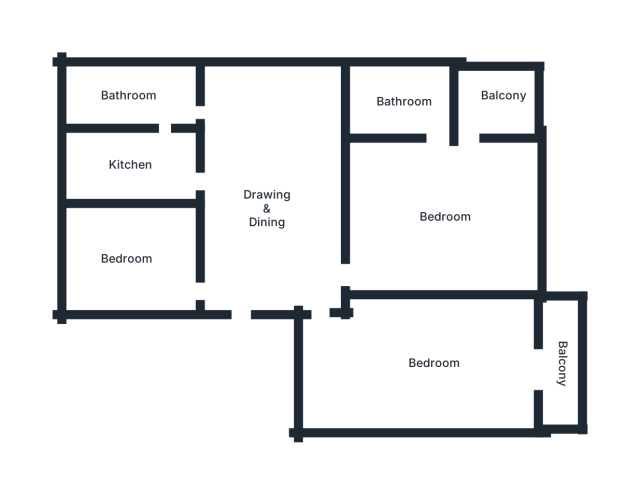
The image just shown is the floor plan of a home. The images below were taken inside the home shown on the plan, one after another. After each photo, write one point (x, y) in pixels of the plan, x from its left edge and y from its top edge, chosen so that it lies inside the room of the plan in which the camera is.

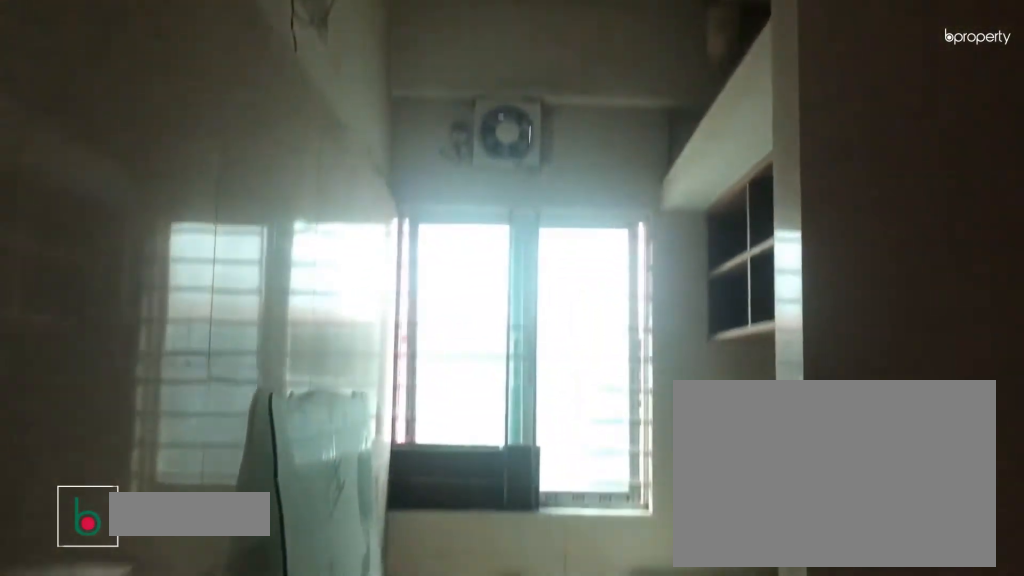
(137, 161)
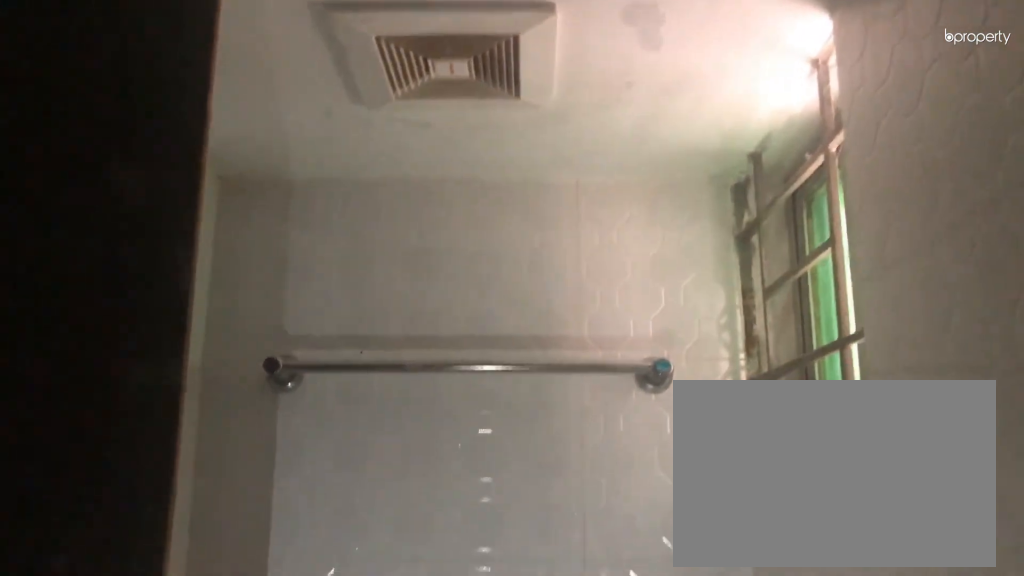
(130, 95)
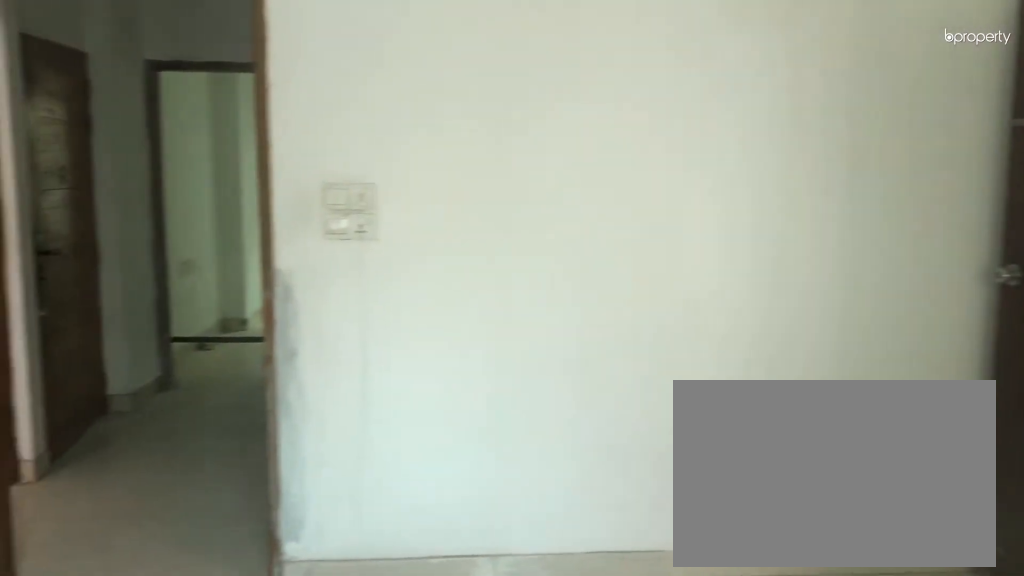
(447, 215)
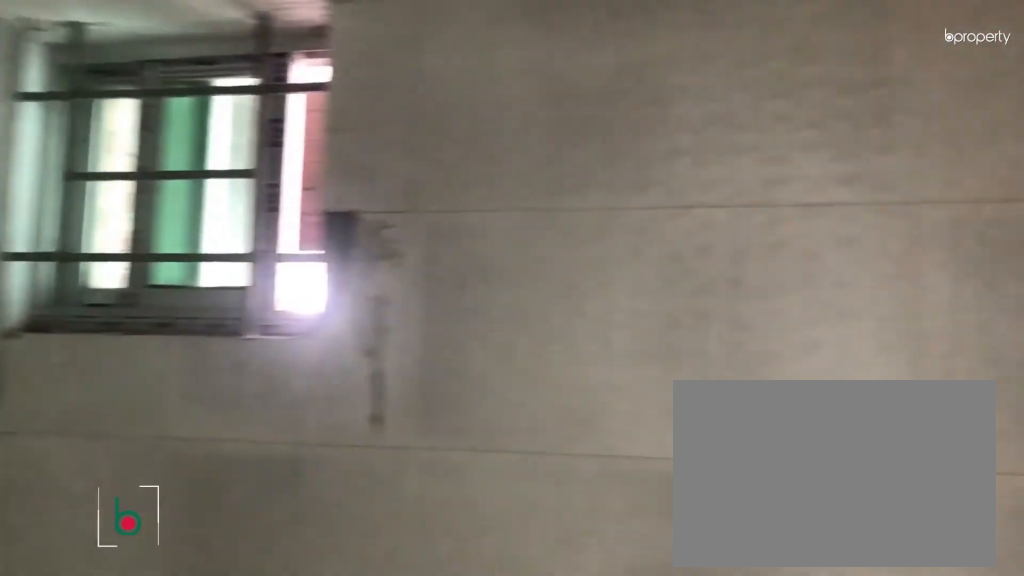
(417, 100)
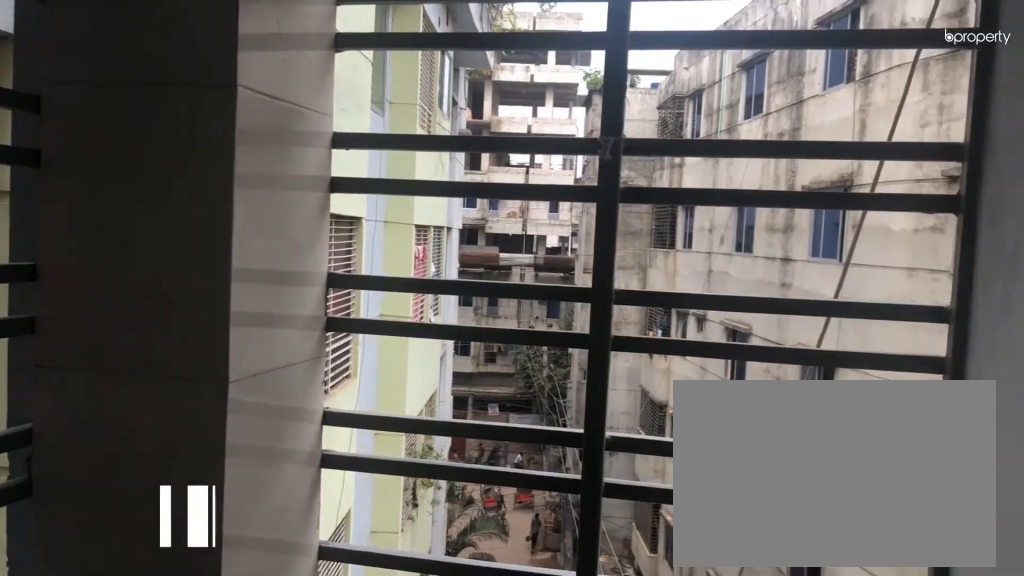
(500, 103)
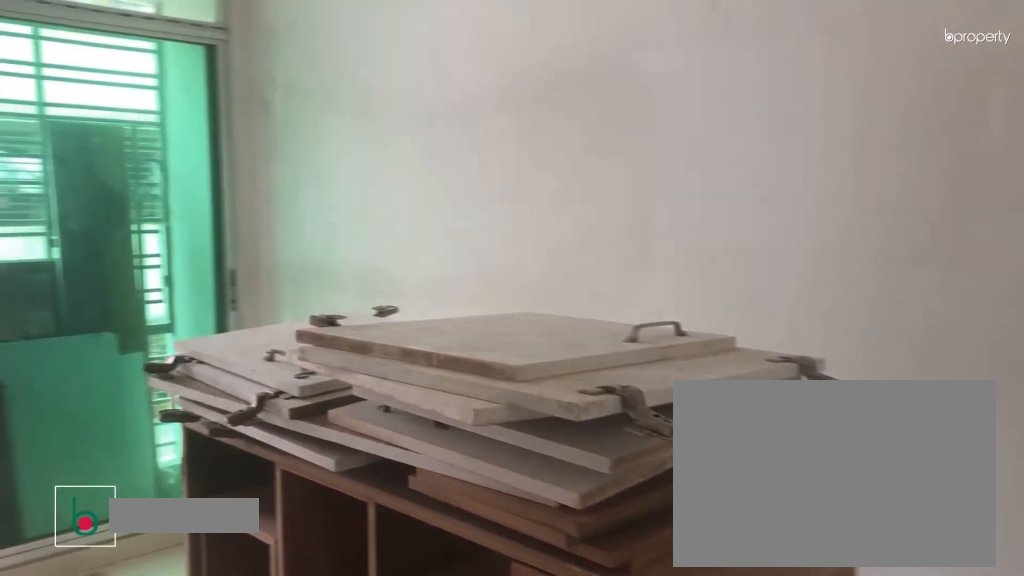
(434, 376)
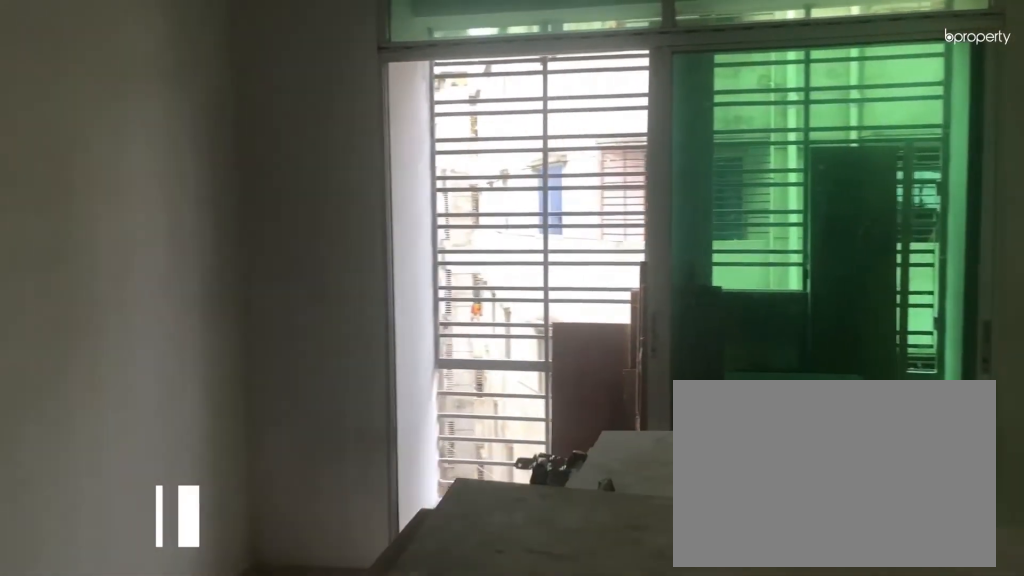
(434, 376)
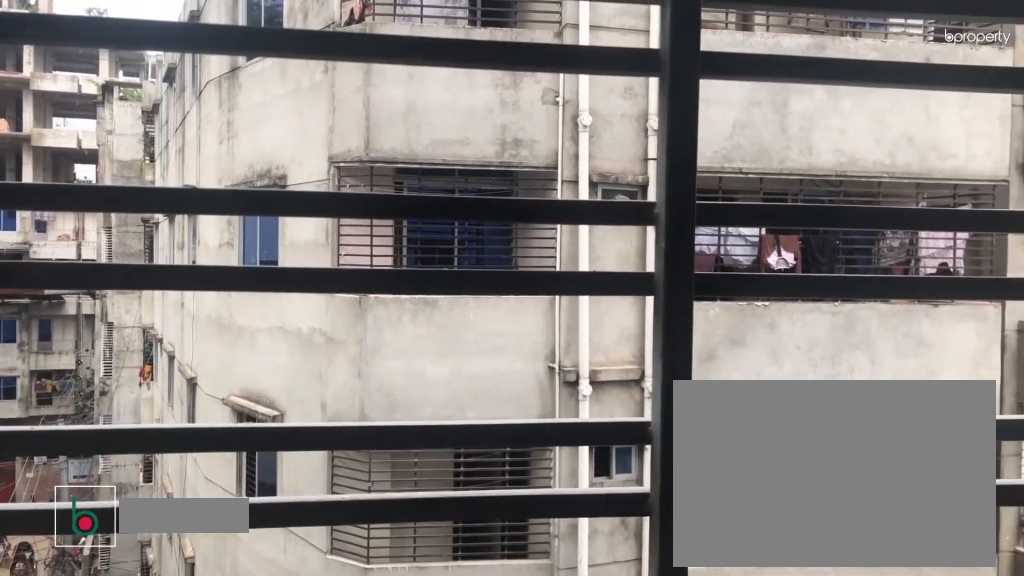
(564, 369)
